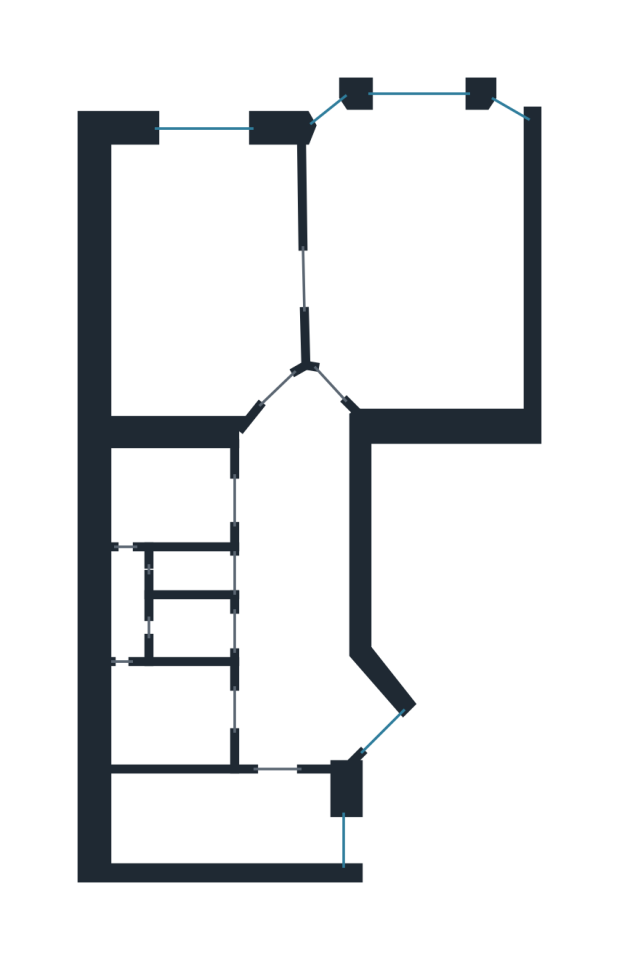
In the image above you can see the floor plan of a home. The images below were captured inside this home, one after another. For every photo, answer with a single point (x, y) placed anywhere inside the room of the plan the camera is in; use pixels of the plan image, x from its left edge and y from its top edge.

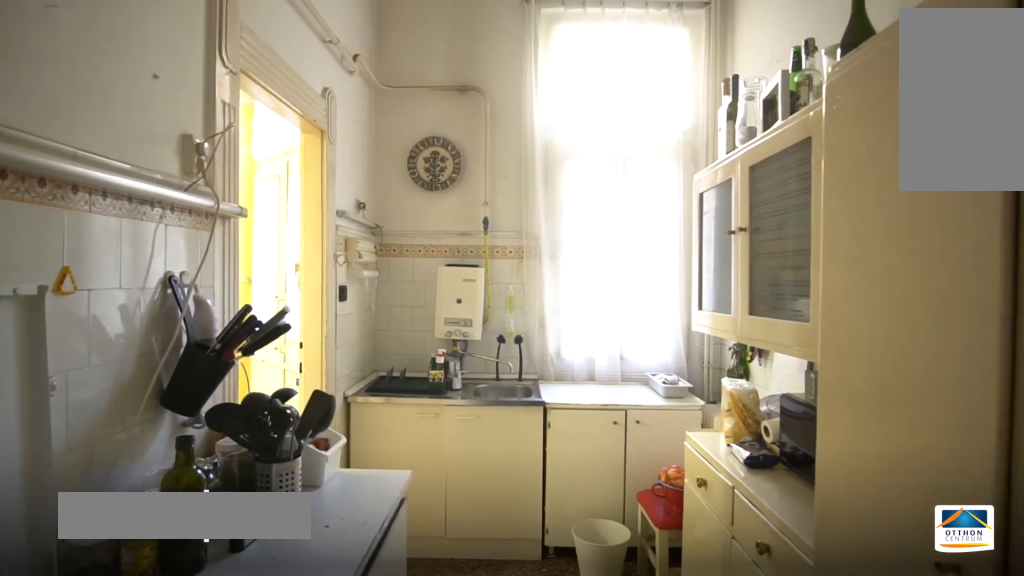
(226, 820)
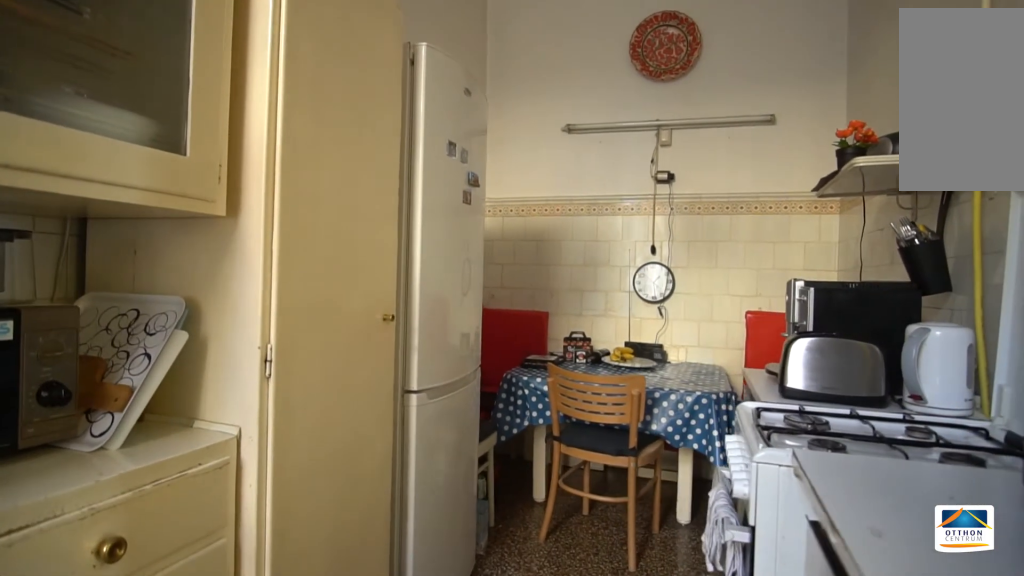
(224, 820)
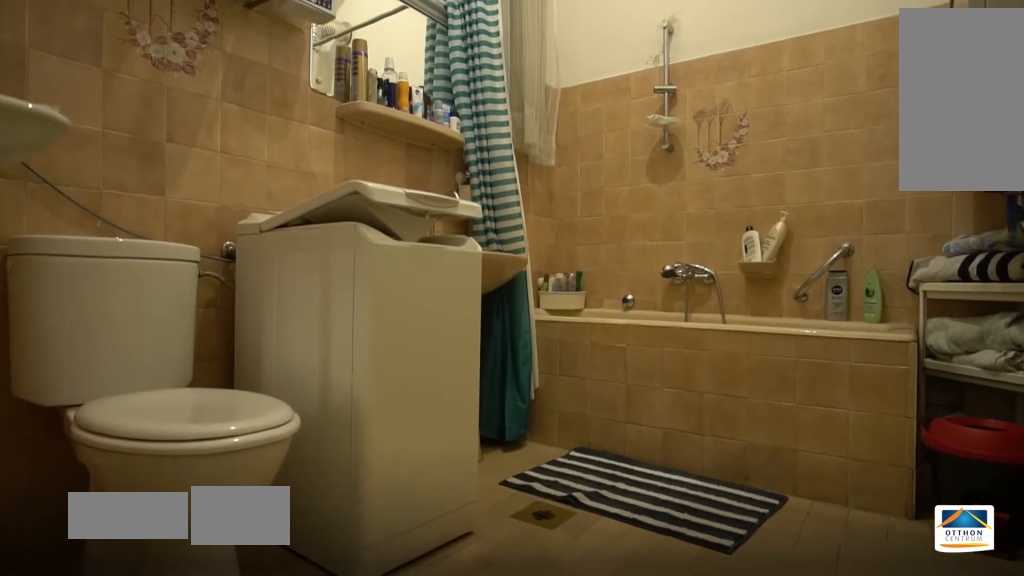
(173, 493)
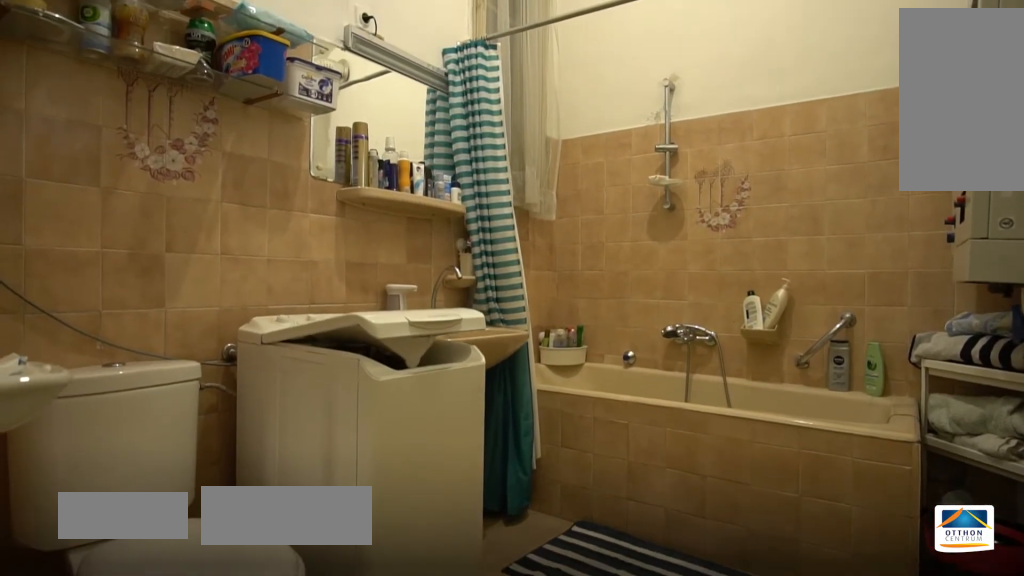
(174, 493)
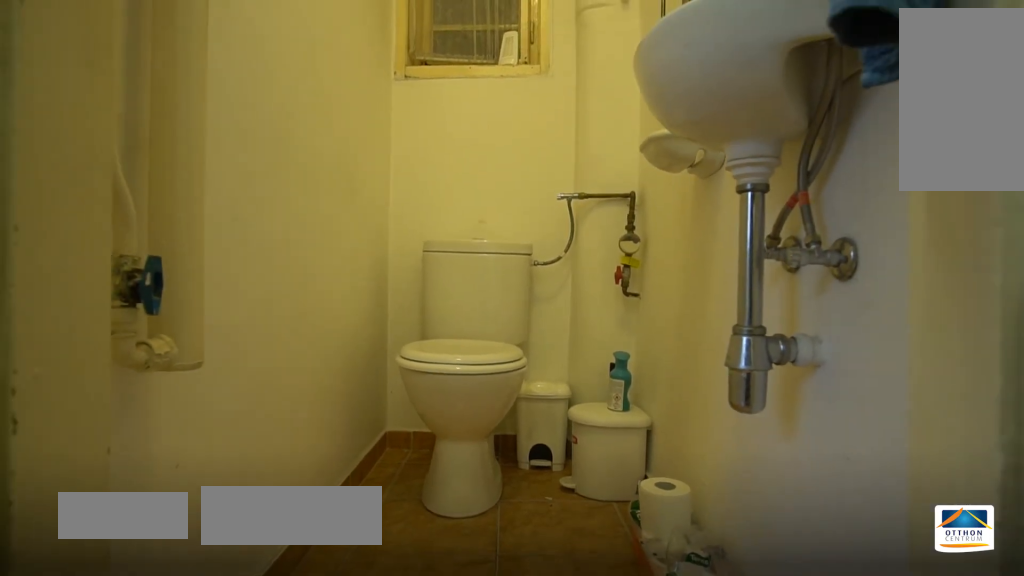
(174, 568)
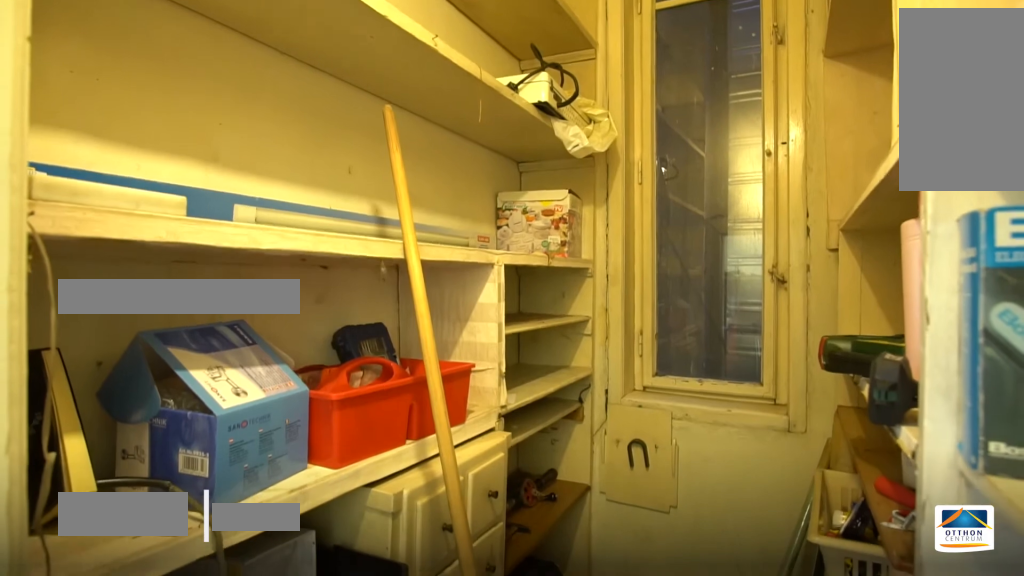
(174, 629)
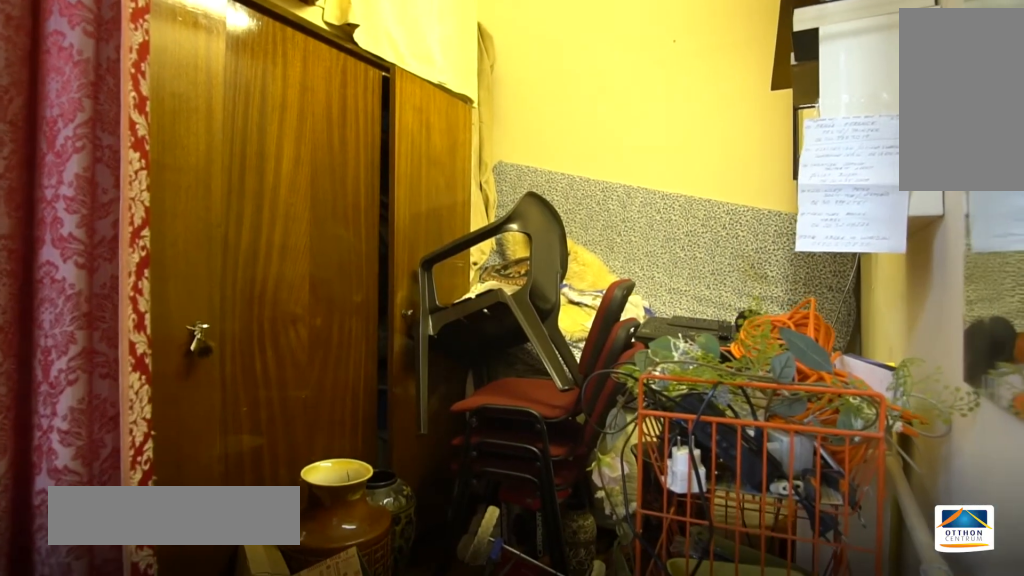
(175, 718)
